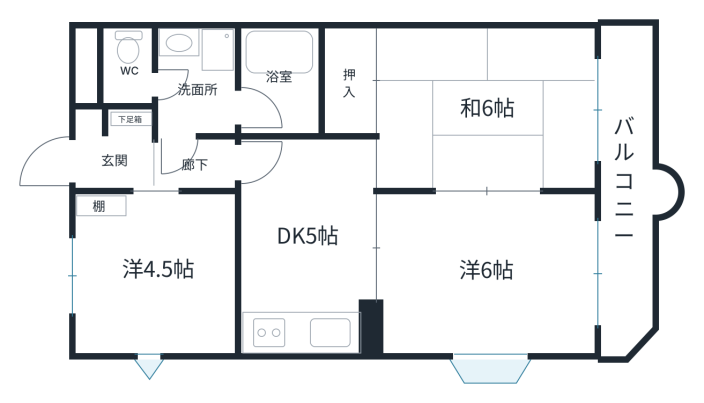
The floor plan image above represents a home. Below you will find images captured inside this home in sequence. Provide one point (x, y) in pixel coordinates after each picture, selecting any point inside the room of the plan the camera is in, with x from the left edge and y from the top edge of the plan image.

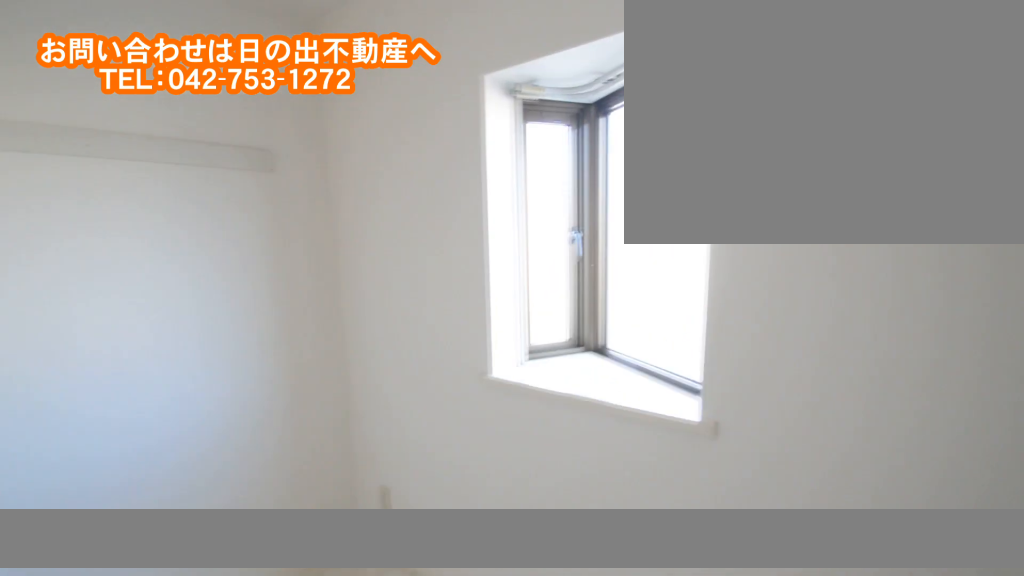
(156, 304)
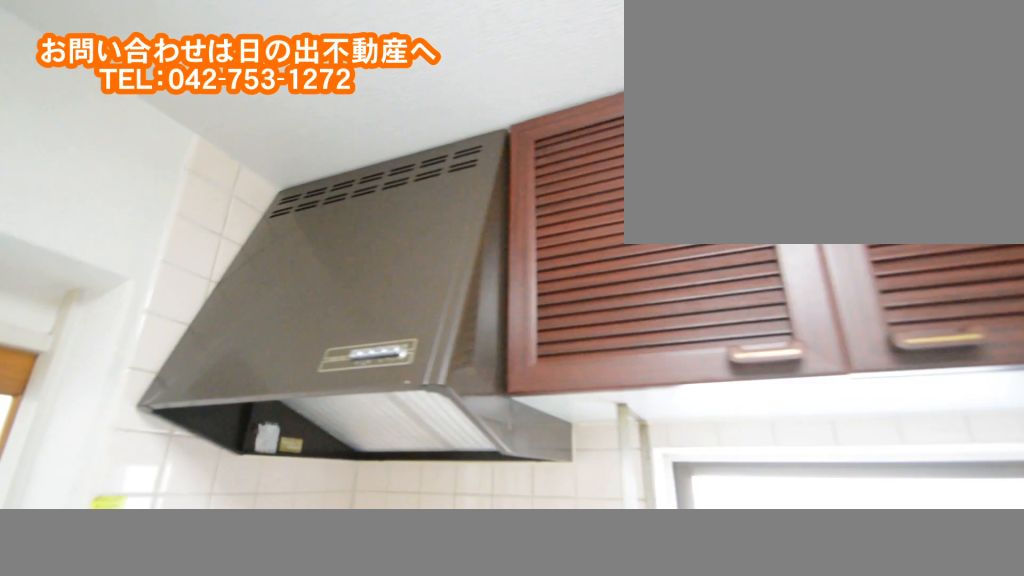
(315, 267)
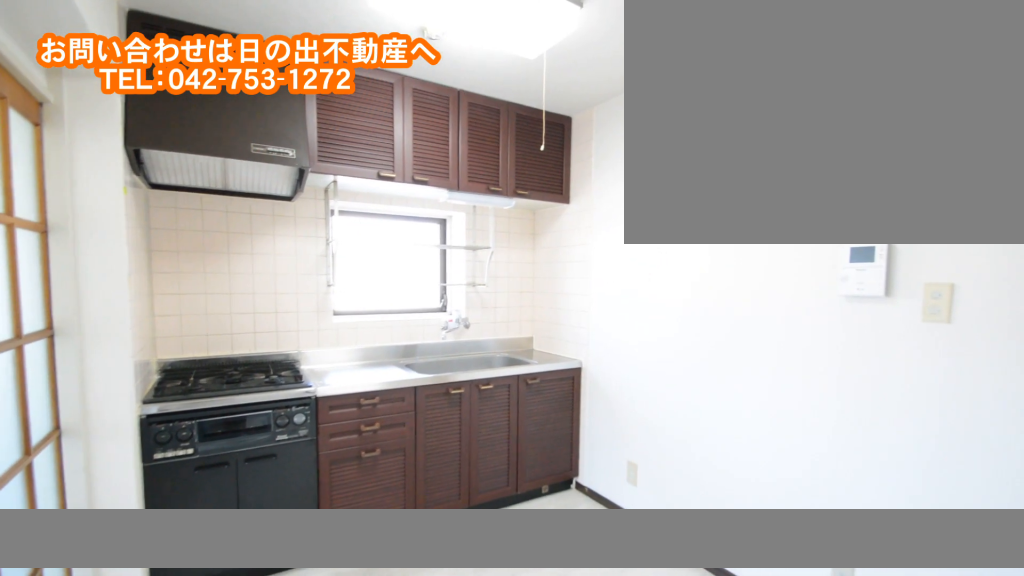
(315, 267)
